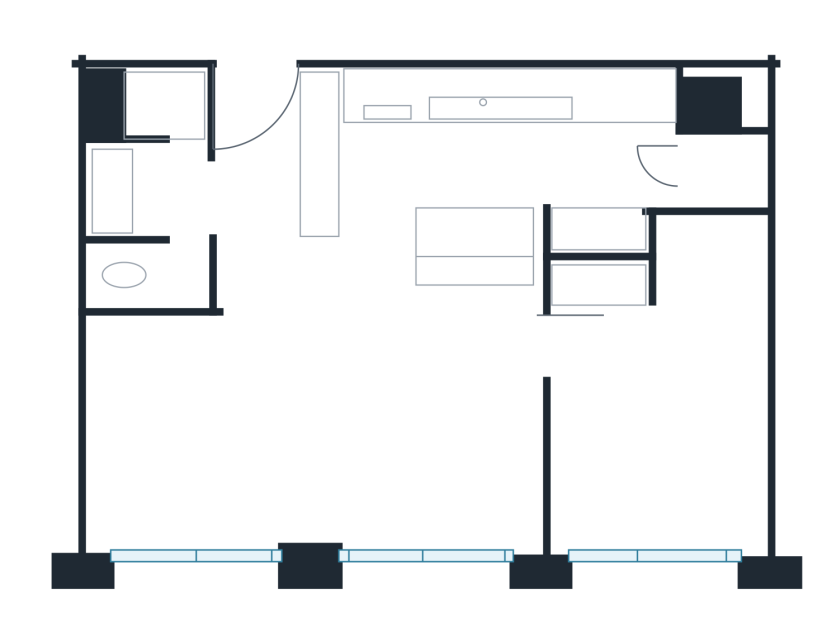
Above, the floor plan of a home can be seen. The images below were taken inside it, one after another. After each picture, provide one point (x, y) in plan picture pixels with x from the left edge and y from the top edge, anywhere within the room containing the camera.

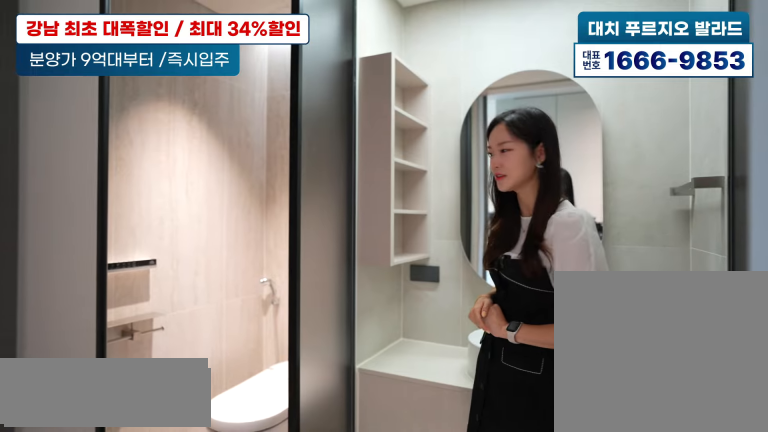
(165, 175)
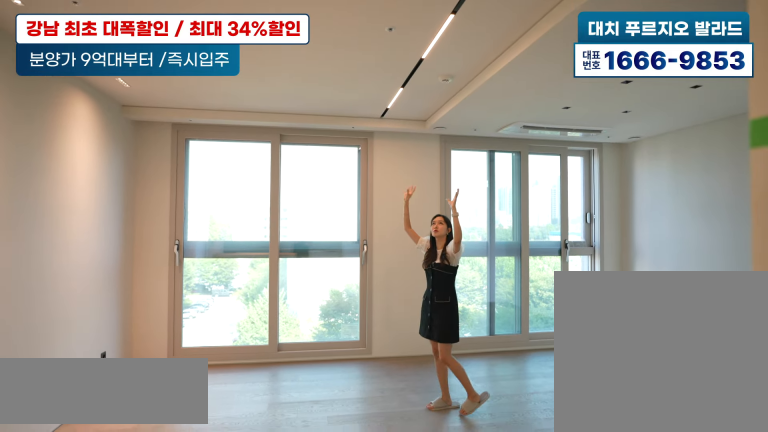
(281, 400)
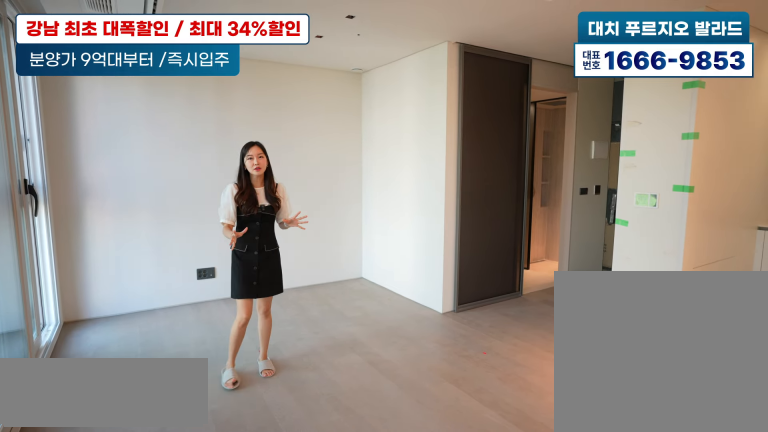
(282, 400)
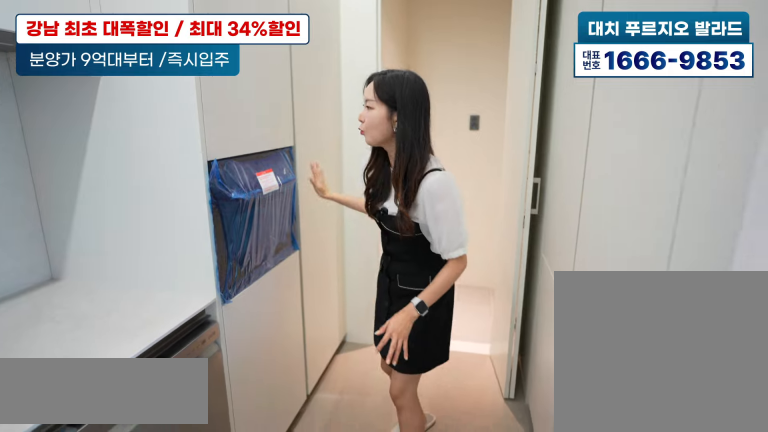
(528, 152)
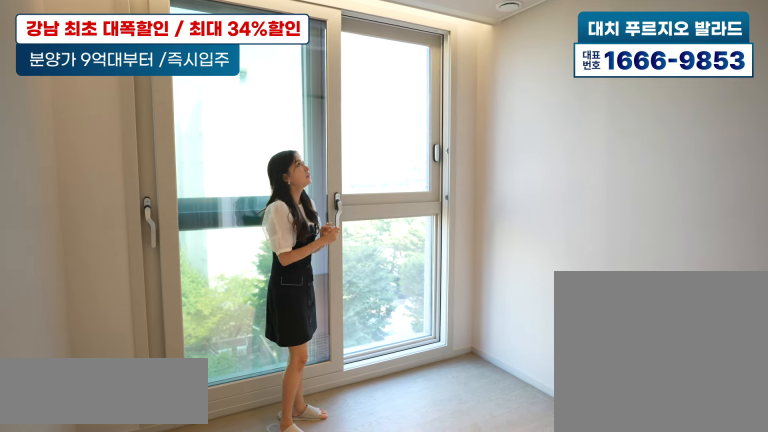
(650, 419)
